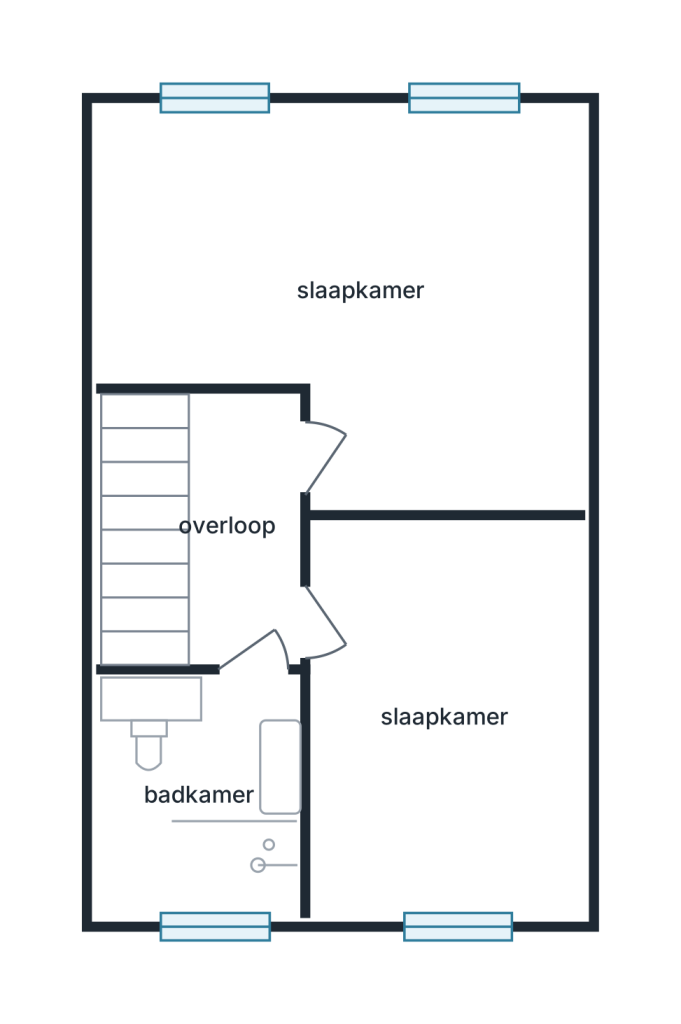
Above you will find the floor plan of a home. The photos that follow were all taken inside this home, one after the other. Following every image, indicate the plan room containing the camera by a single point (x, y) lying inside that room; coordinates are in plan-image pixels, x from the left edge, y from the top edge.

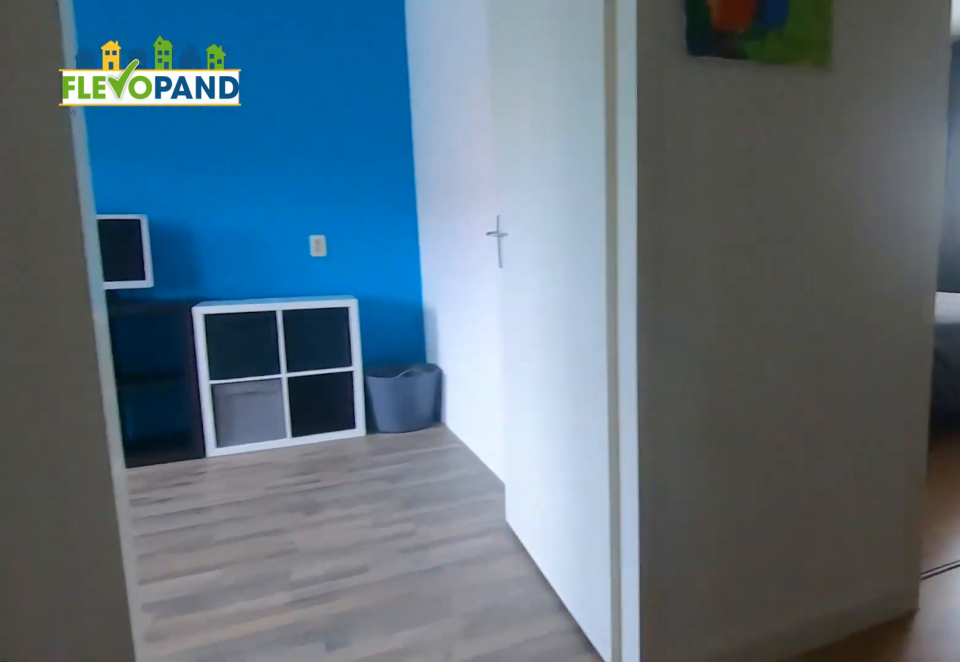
(231, 455)
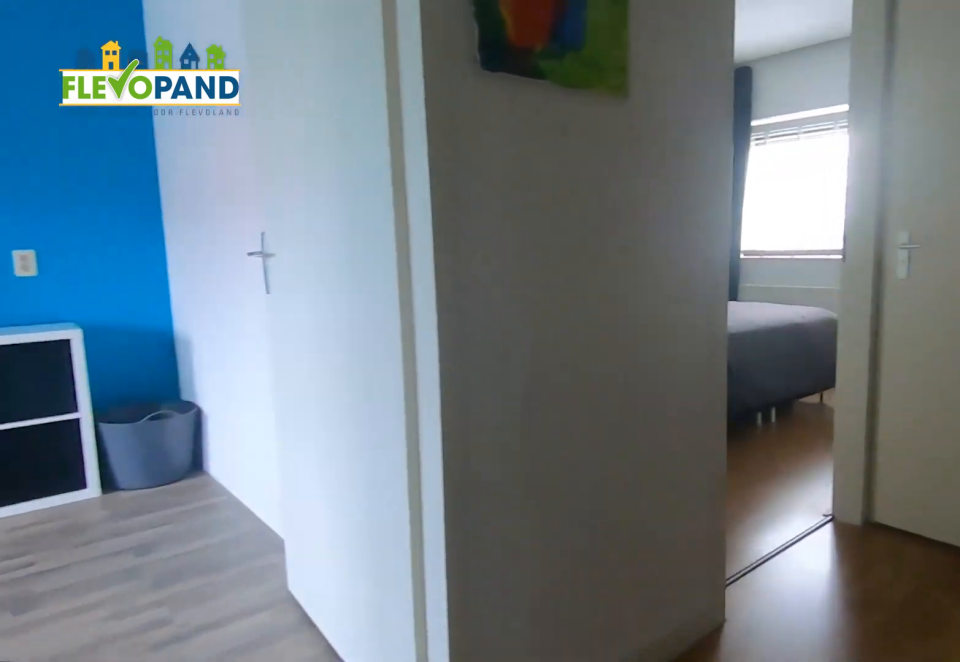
(231, 455)
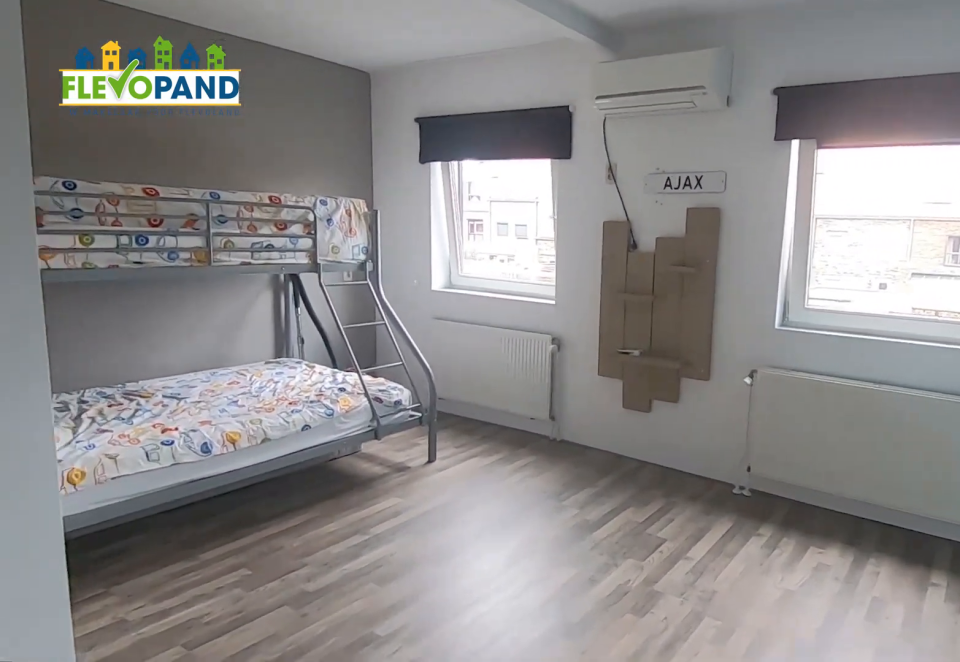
(304, 220)
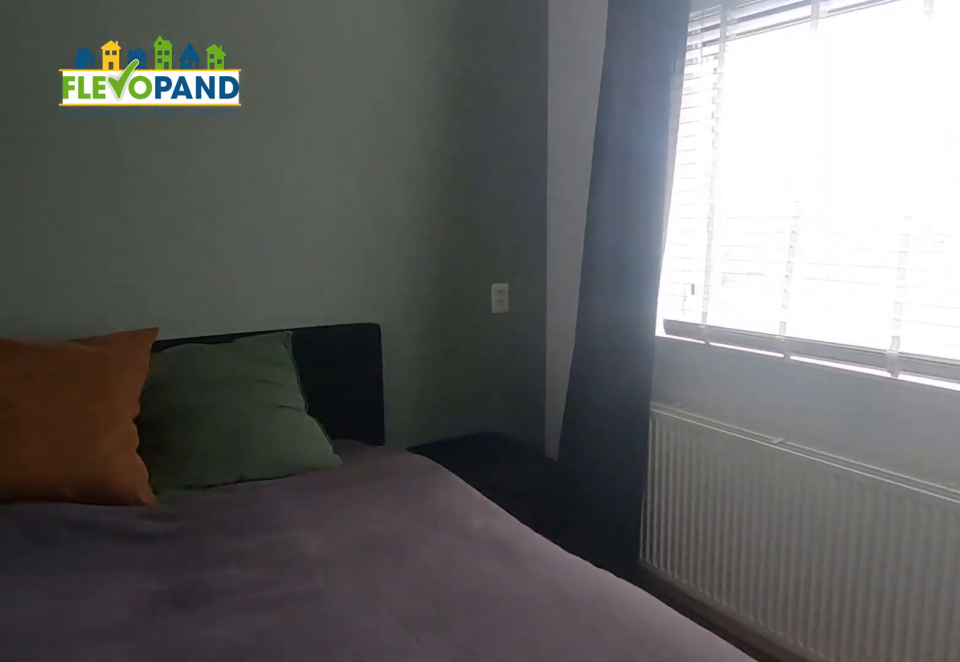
(445, 715)
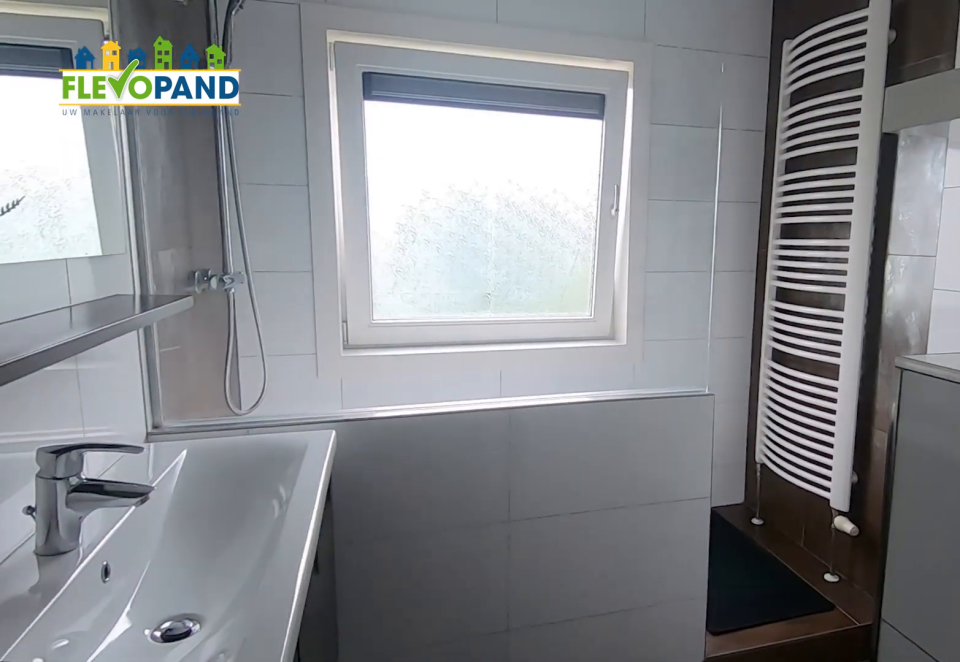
(152, 711)
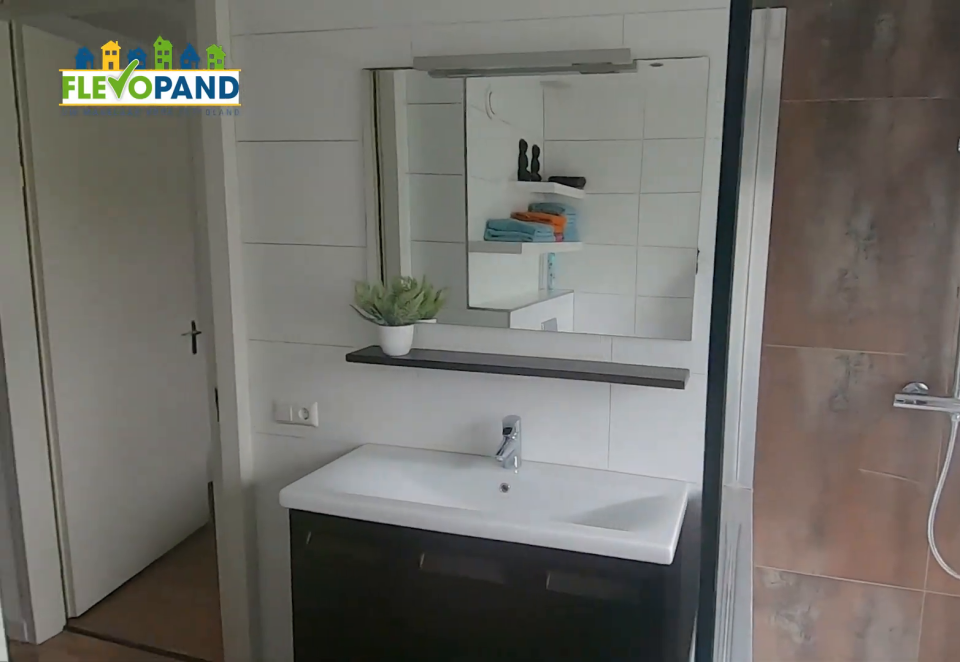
(152, 711)
